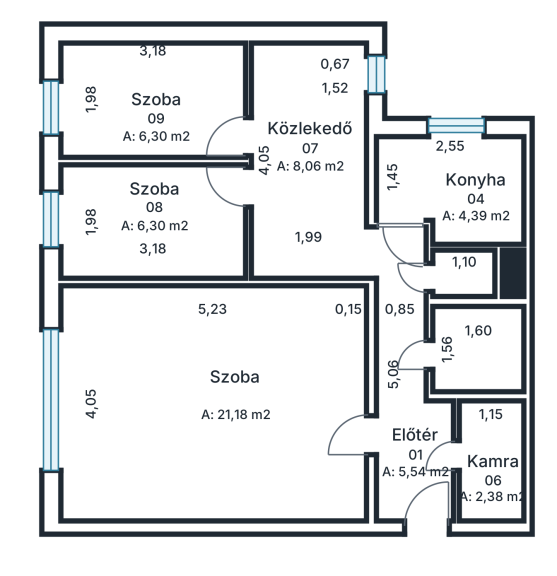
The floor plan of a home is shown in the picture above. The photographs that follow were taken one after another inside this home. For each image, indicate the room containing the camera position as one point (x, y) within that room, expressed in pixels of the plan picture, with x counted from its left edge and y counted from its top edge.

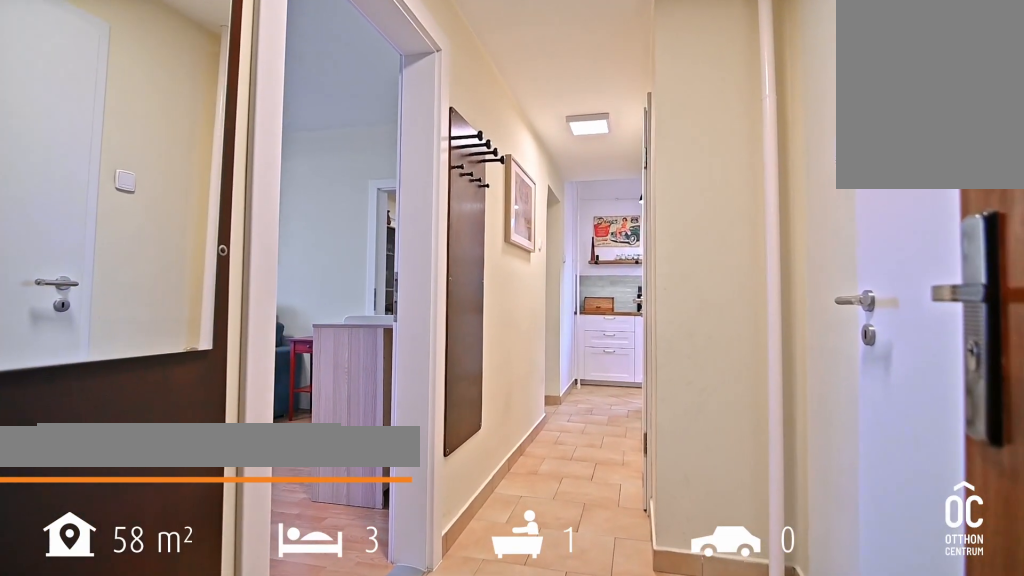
(417, 474)
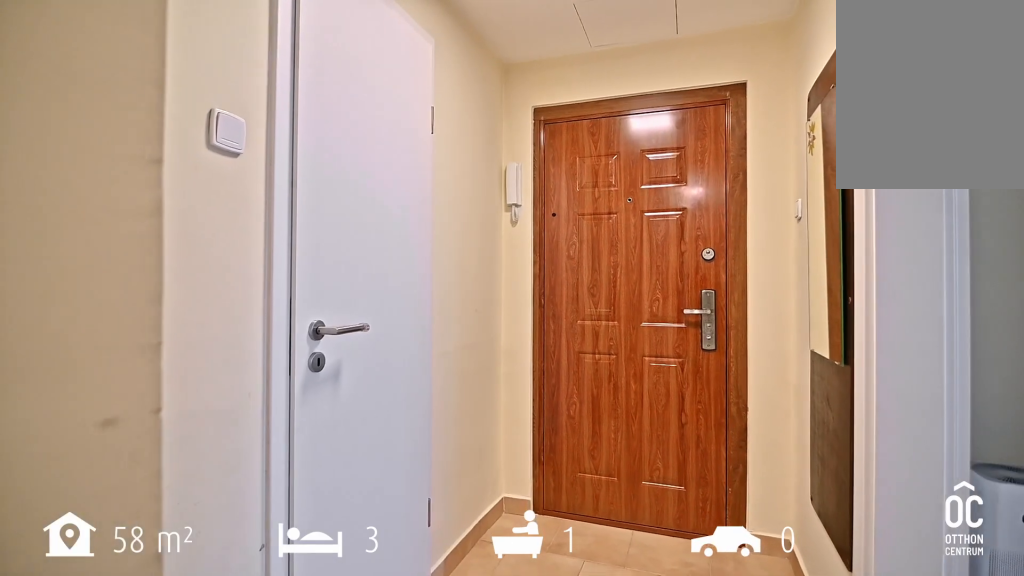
(417, 474)
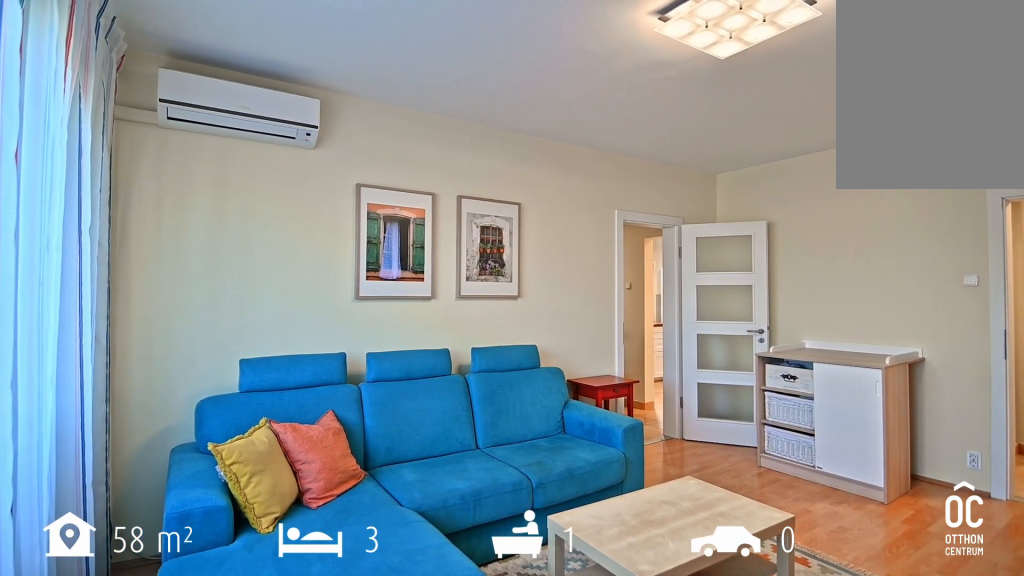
(219, 388)
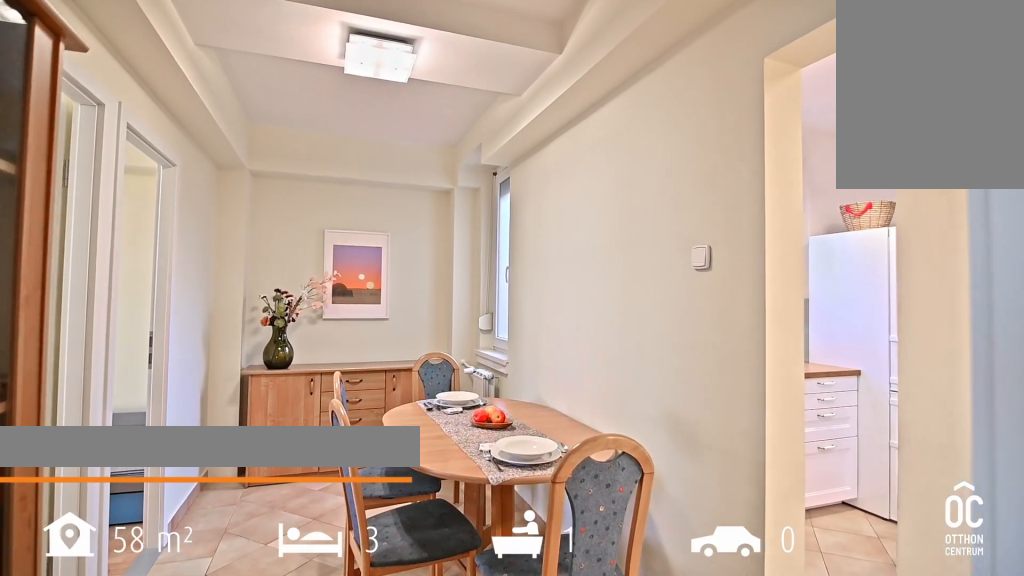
(315, 171)
